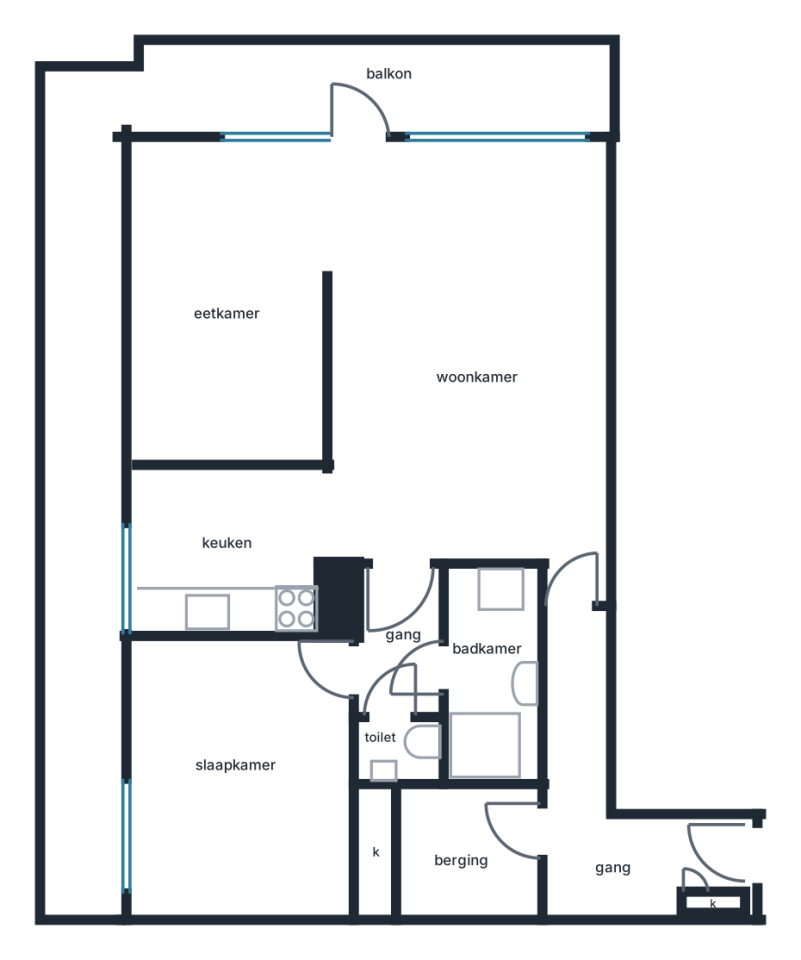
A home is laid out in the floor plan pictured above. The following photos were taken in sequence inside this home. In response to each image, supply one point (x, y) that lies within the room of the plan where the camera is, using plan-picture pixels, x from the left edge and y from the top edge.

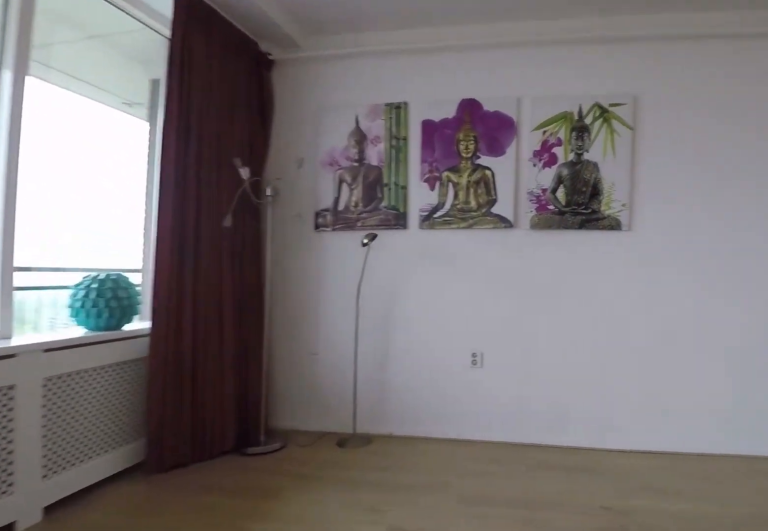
(469, 359)
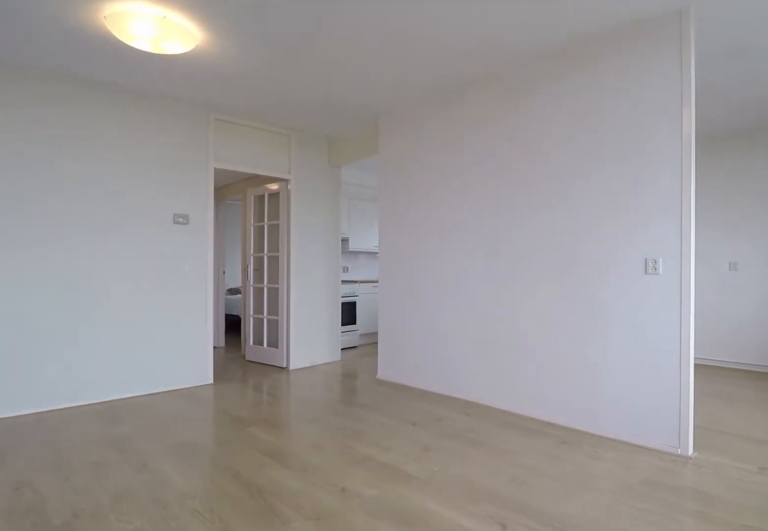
(469, 359)
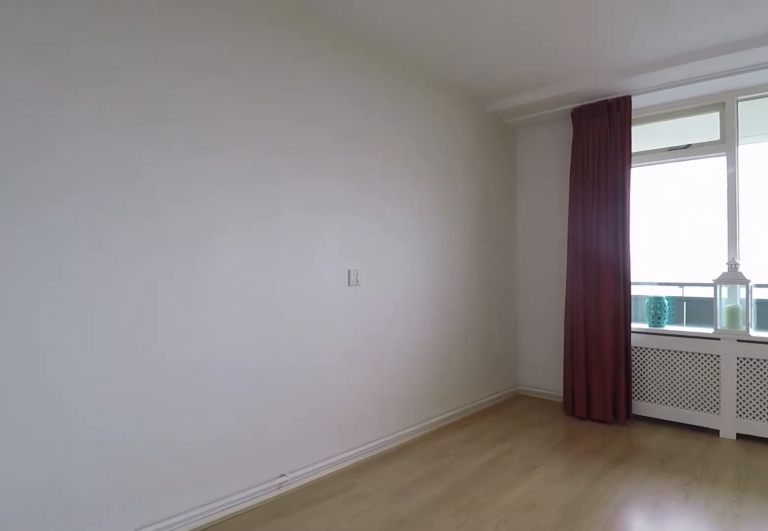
(231, 301)
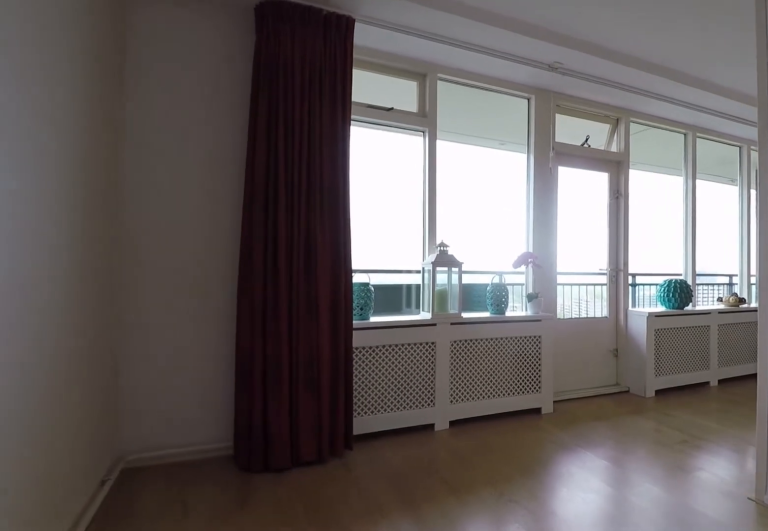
(231, 301)
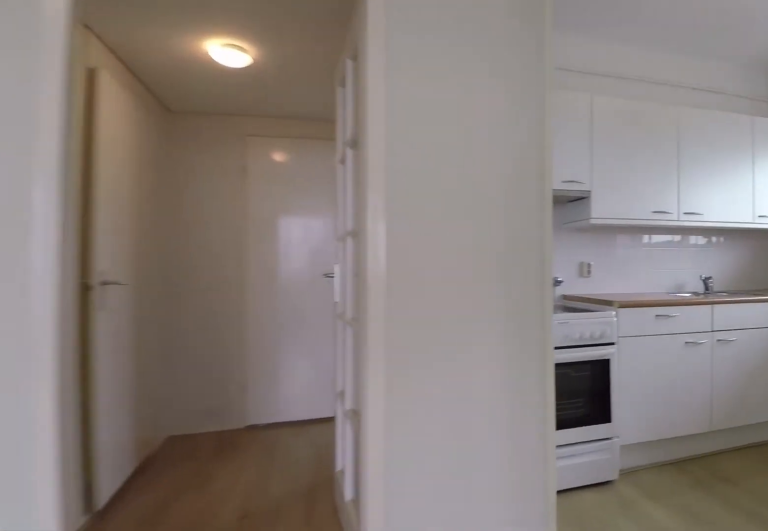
(469, 356)
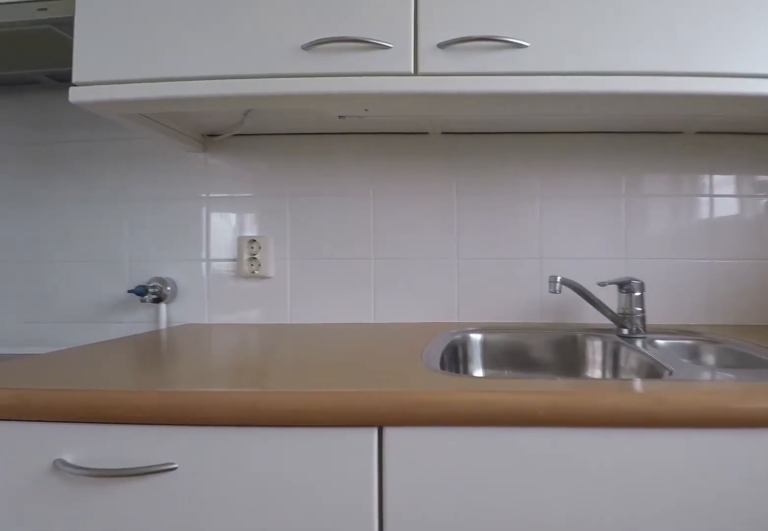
(226, 607)
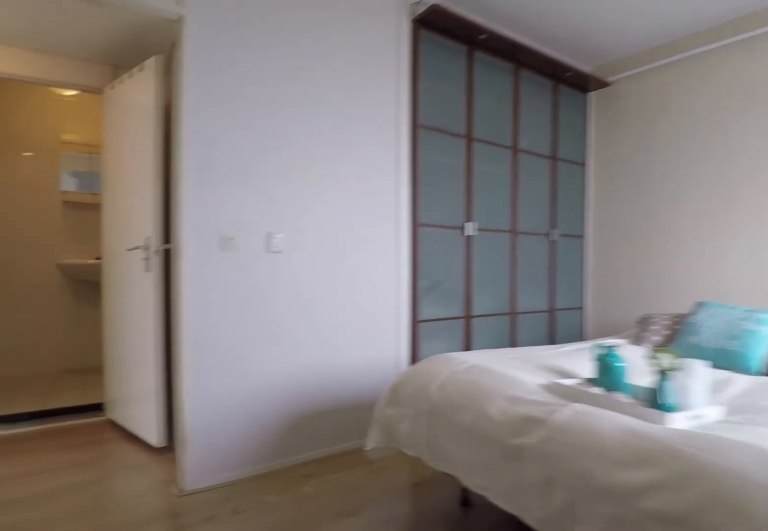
(244, 778)
